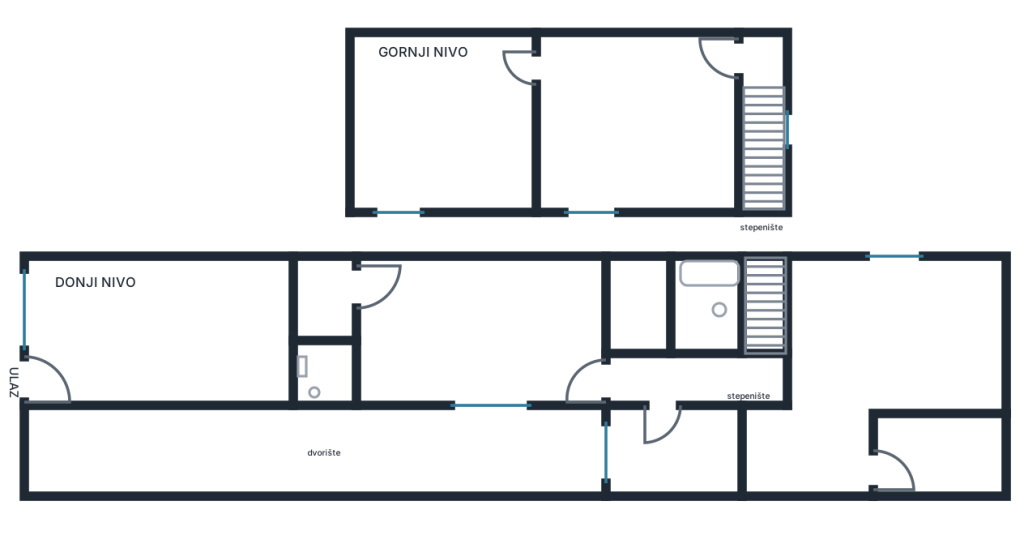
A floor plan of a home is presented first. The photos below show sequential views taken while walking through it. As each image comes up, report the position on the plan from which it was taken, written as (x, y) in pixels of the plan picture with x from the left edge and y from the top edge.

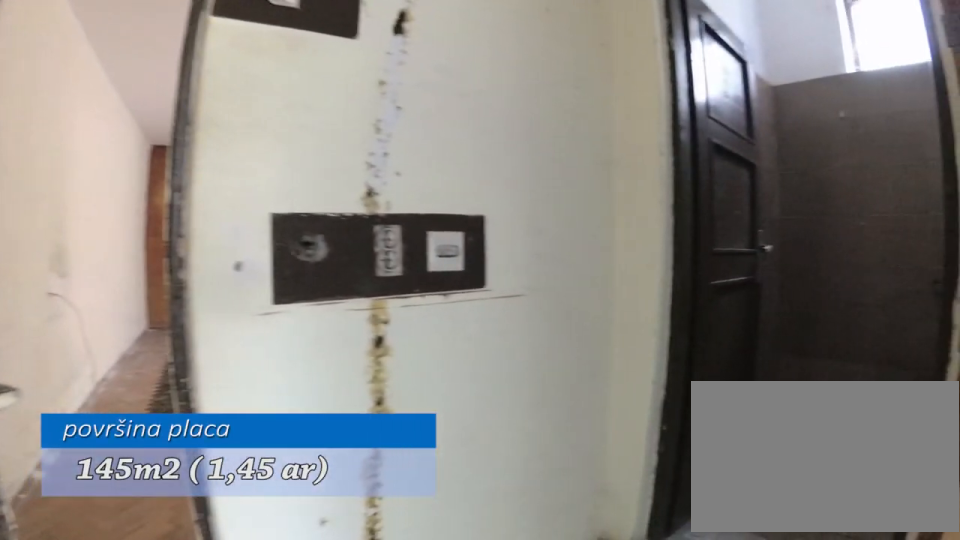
(299, 289)
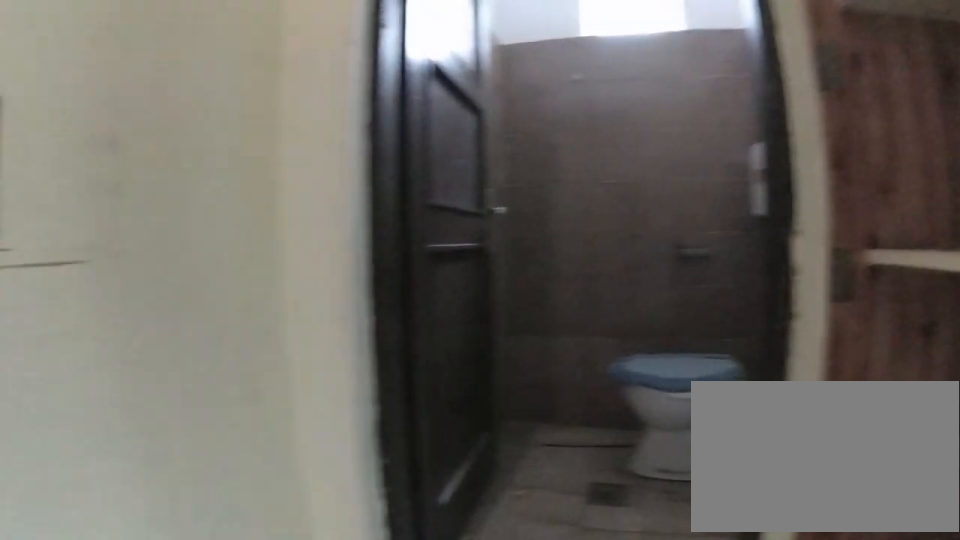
(325, 261)
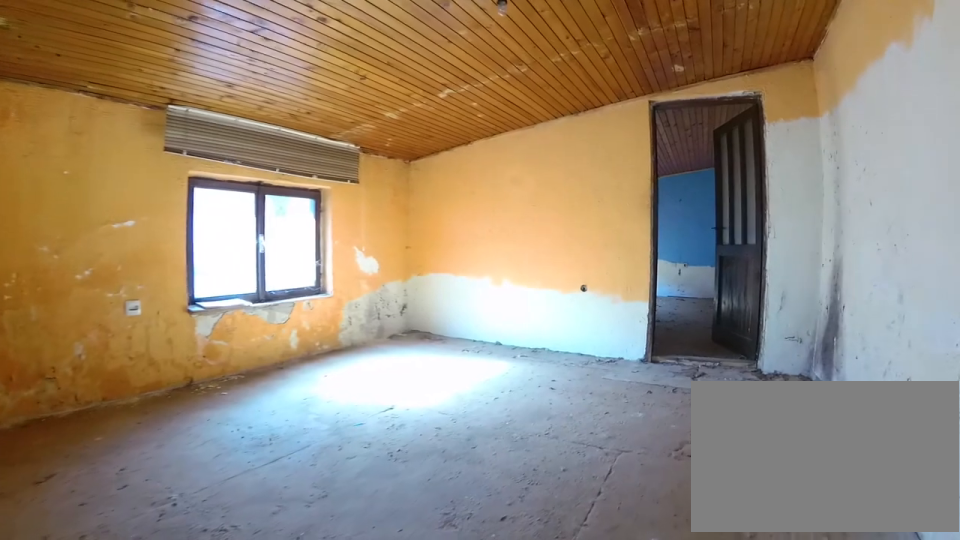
(717, 71)
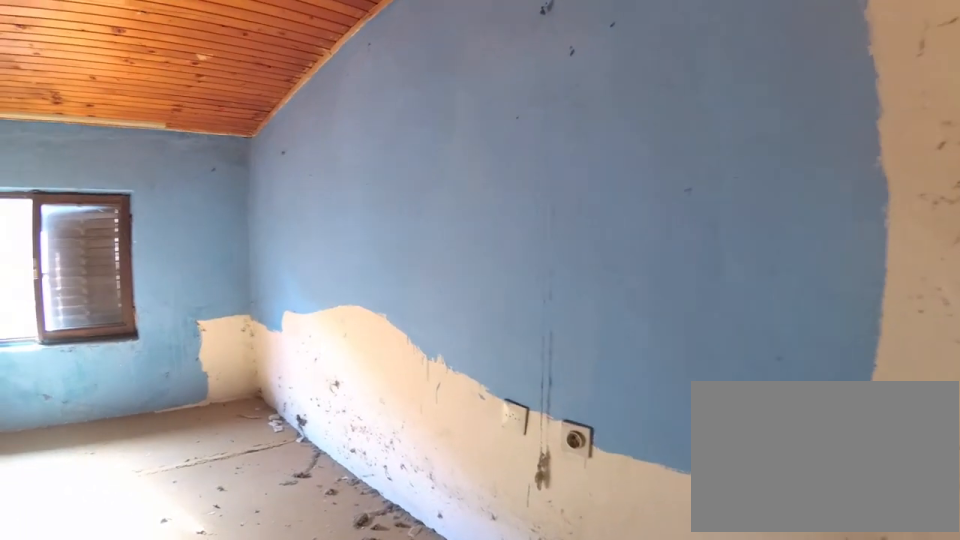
(414, 63)
